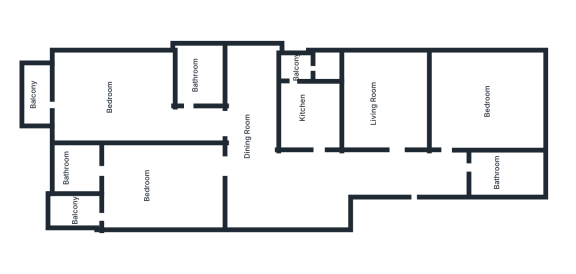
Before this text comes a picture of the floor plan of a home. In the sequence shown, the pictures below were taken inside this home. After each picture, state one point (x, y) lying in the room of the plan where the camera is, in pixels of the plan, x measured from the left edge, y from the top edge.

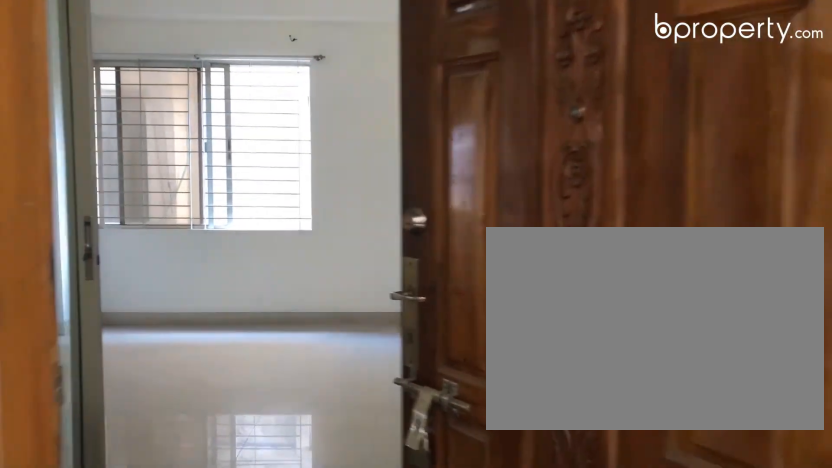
(401, 172)
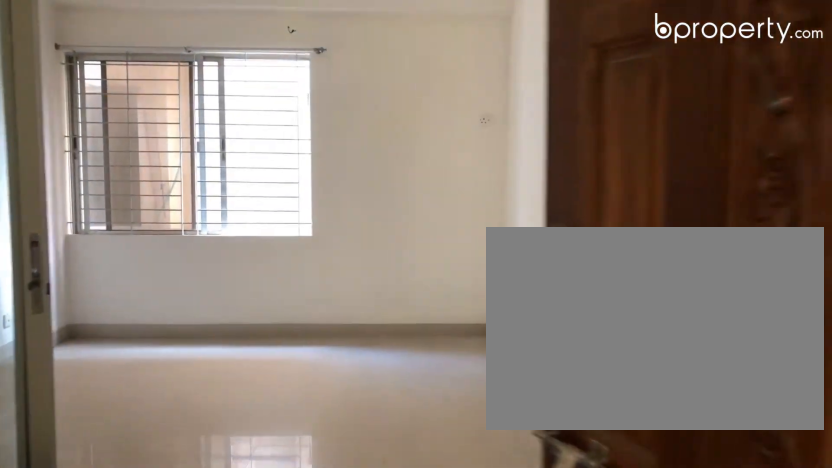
(401, 172)
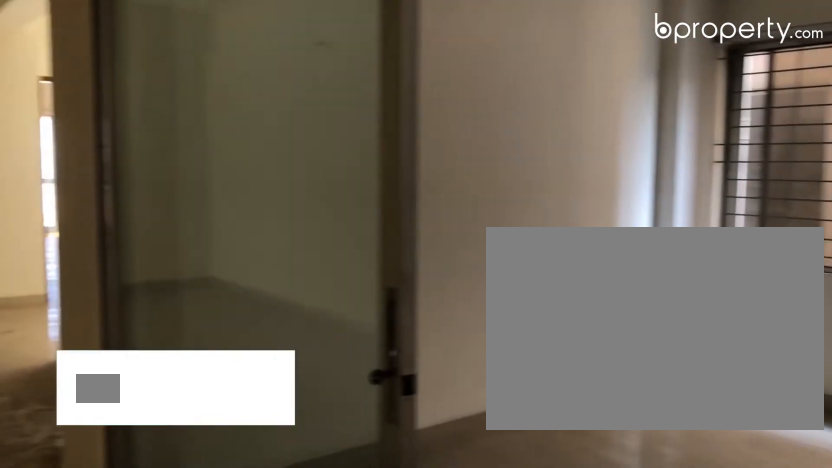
(392, 102)
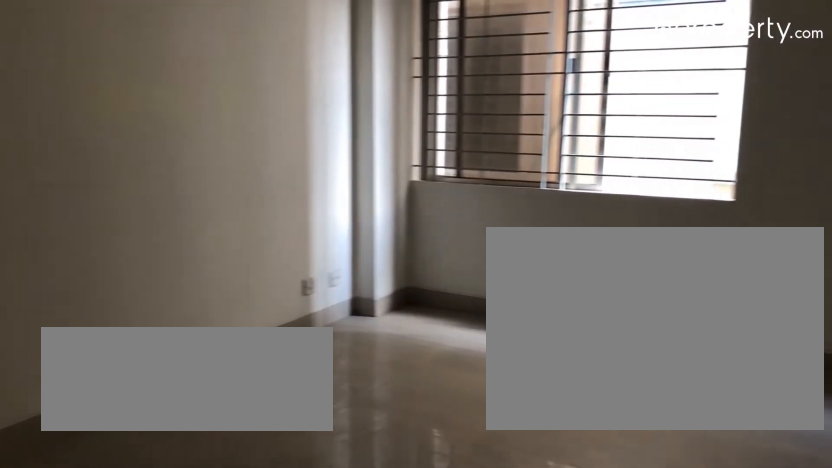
(391, 102)
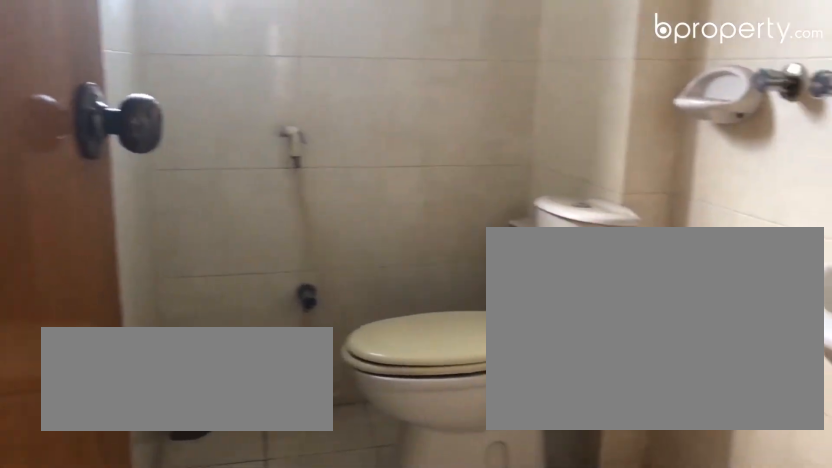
(510, 174)
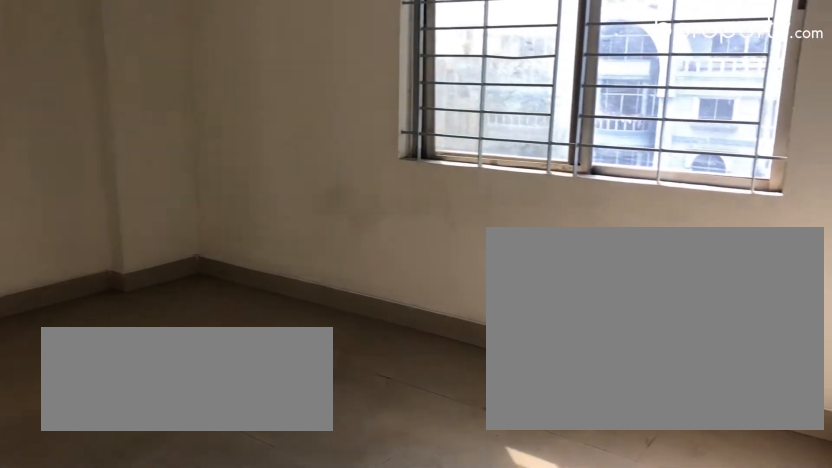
(478, 94)
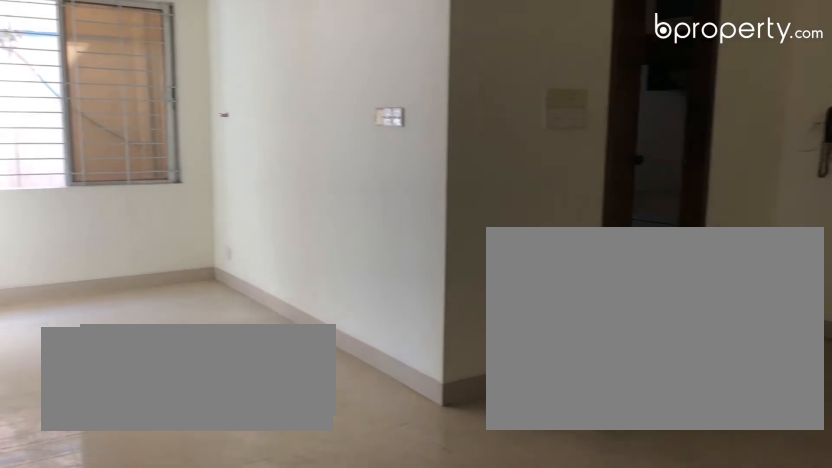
(265, 193)
